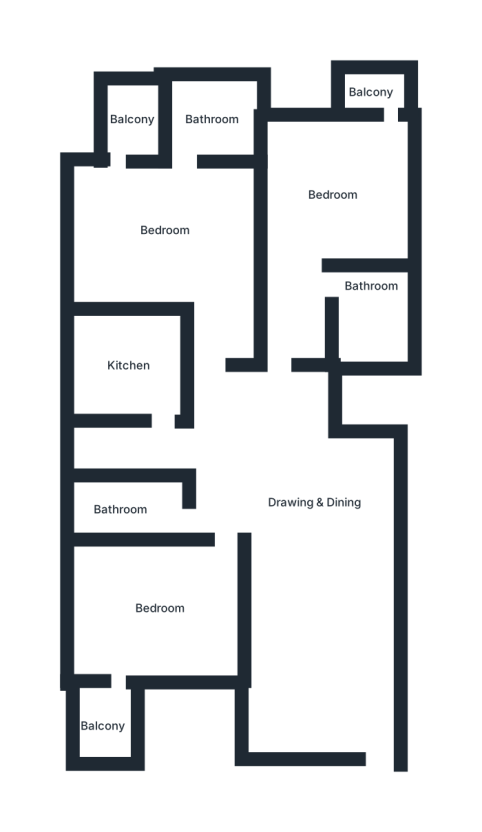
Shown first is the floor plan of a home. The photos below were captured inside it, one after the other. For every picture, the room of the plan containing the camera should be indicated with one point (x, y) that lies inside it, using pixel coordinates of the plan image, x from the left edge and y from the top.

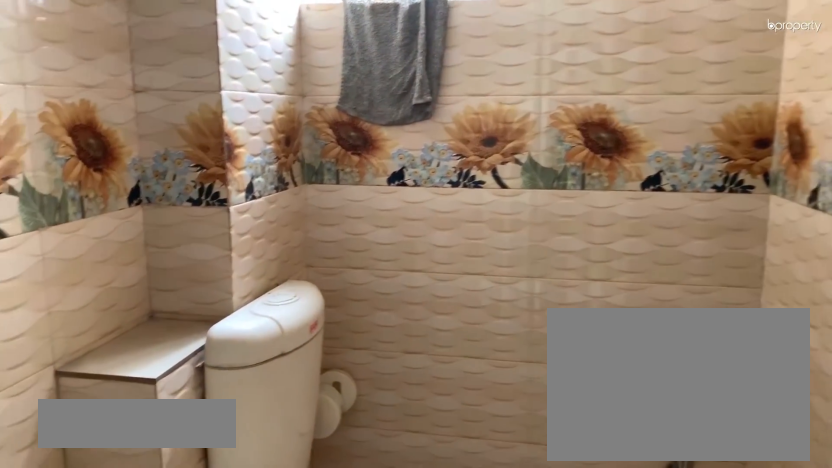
(118, 511)
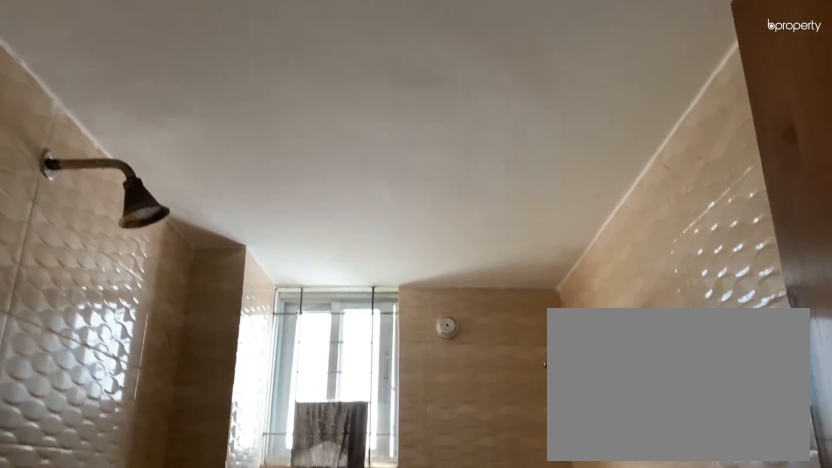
(118, 511)
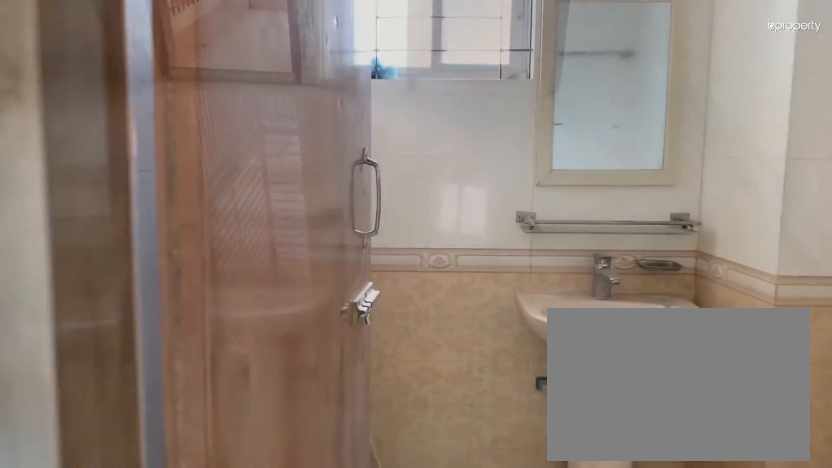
(173, 206)
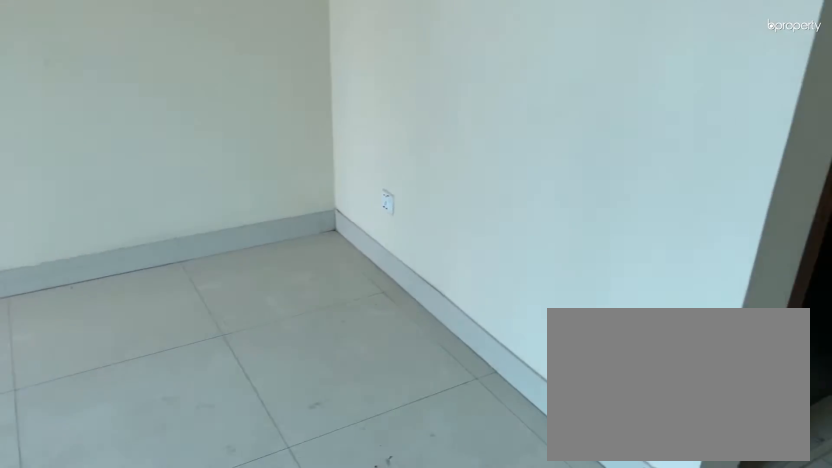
(326, 200)
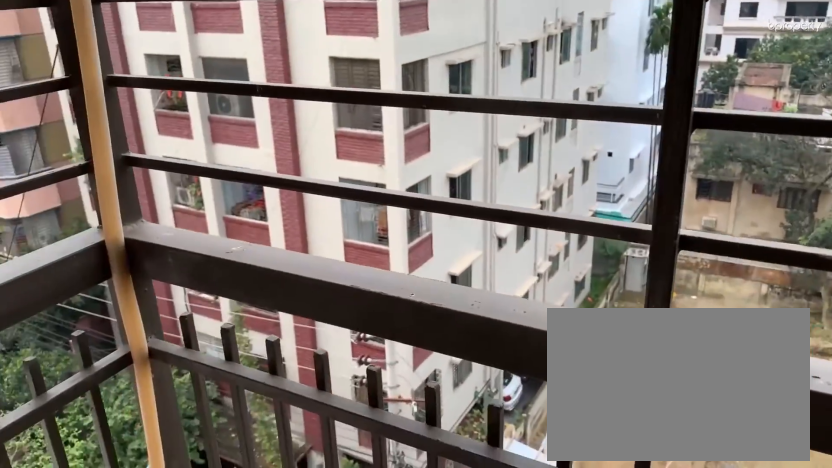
(368, 90)
